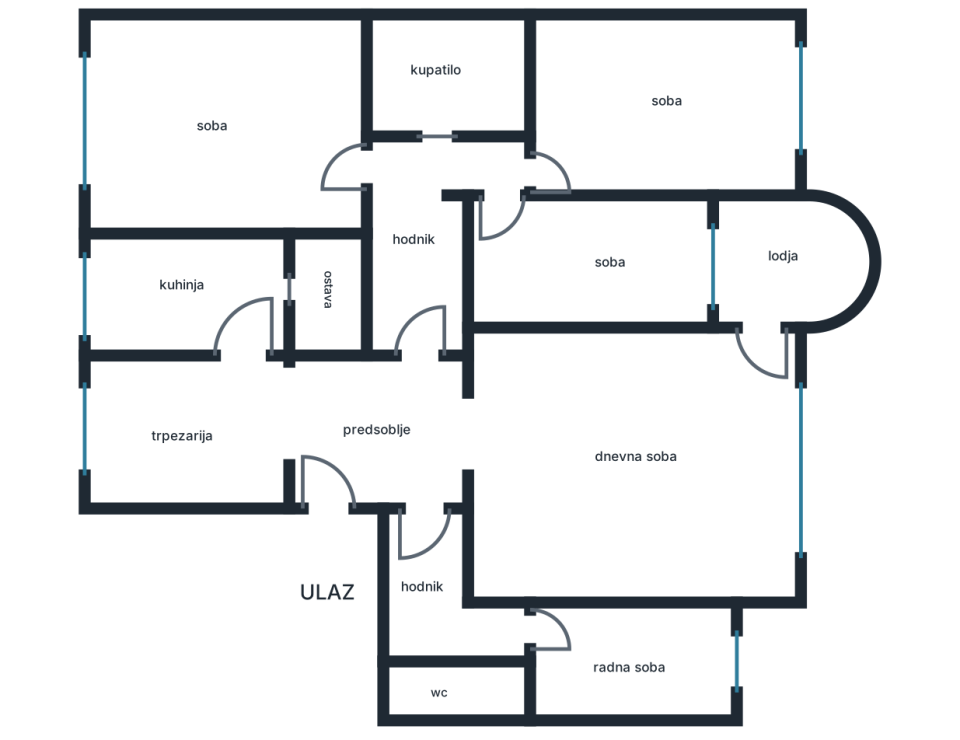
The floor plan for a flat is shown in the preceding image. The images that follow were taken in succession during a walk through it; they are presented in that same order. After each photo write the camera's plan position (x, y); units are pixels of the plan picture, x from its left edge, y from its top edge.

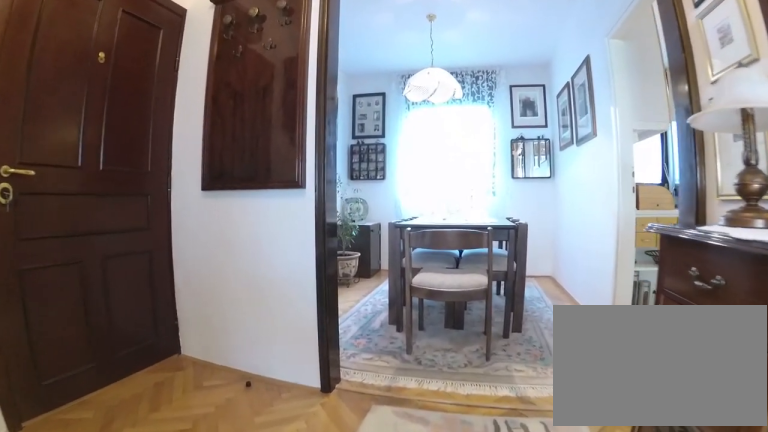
(461, 410)
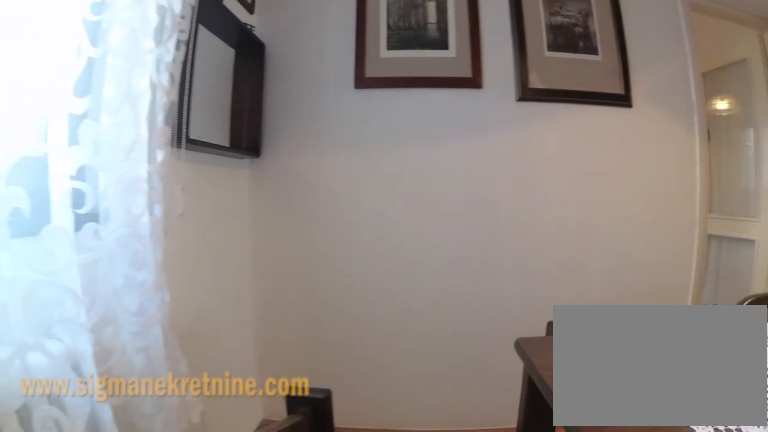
(136, 478)
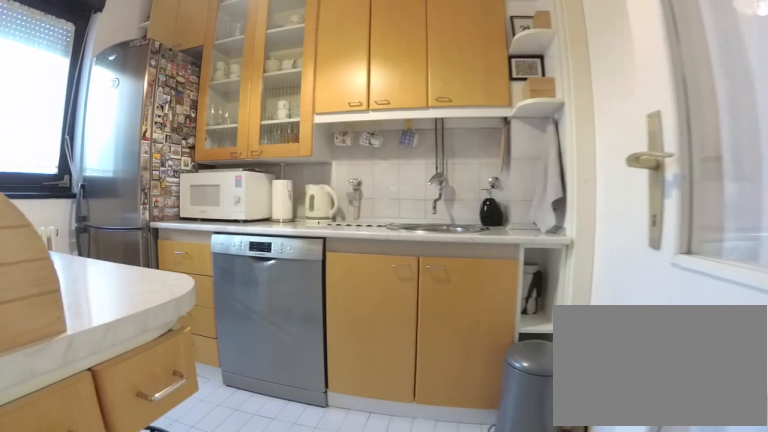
(255, 382)
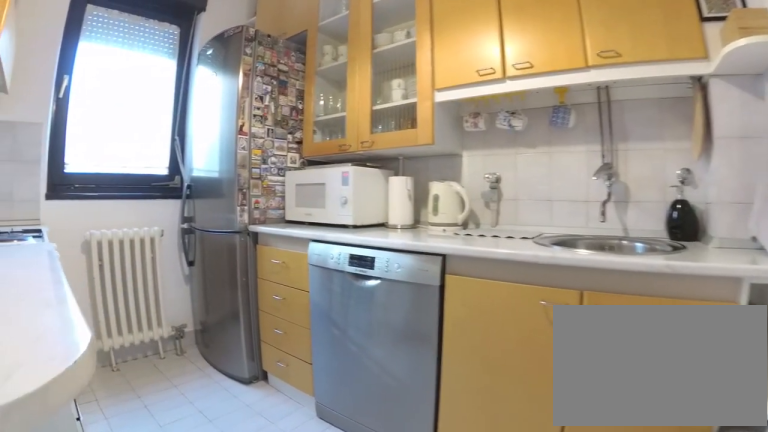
(265, 341)
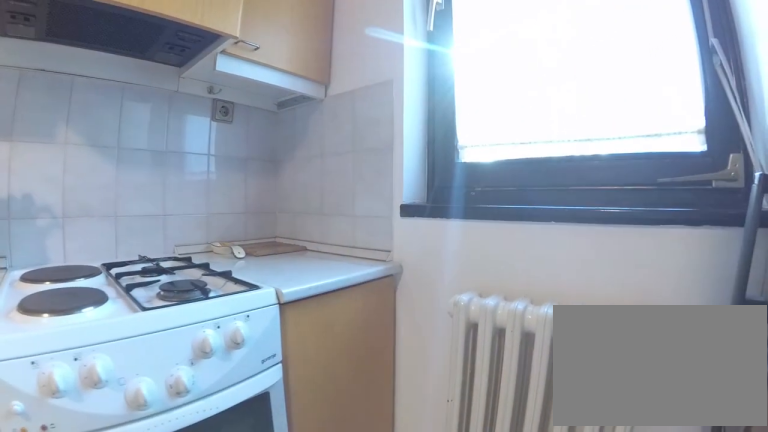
(174, 293)
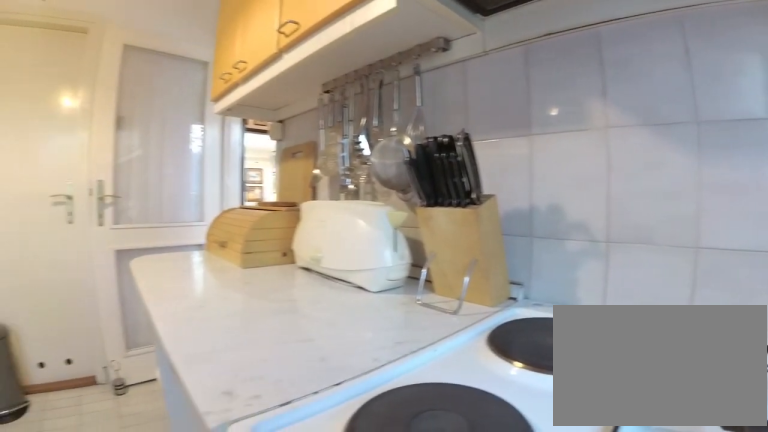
(114, 271)
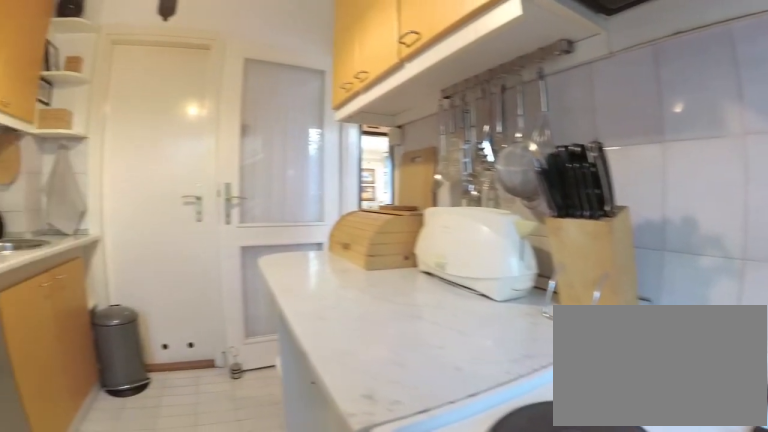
(106, 272)
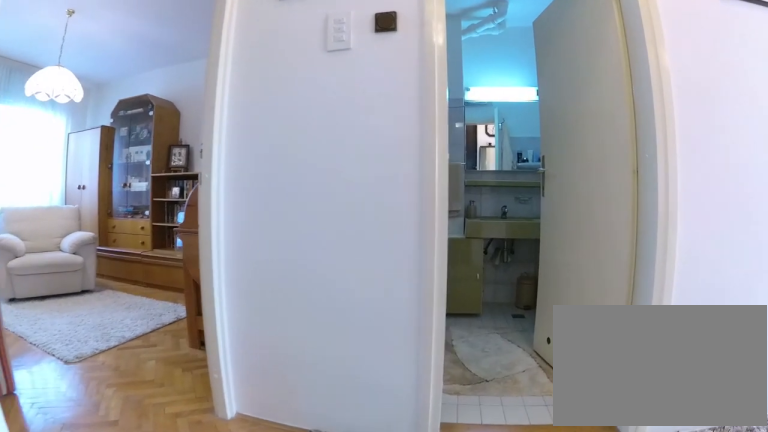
(430, 266)
